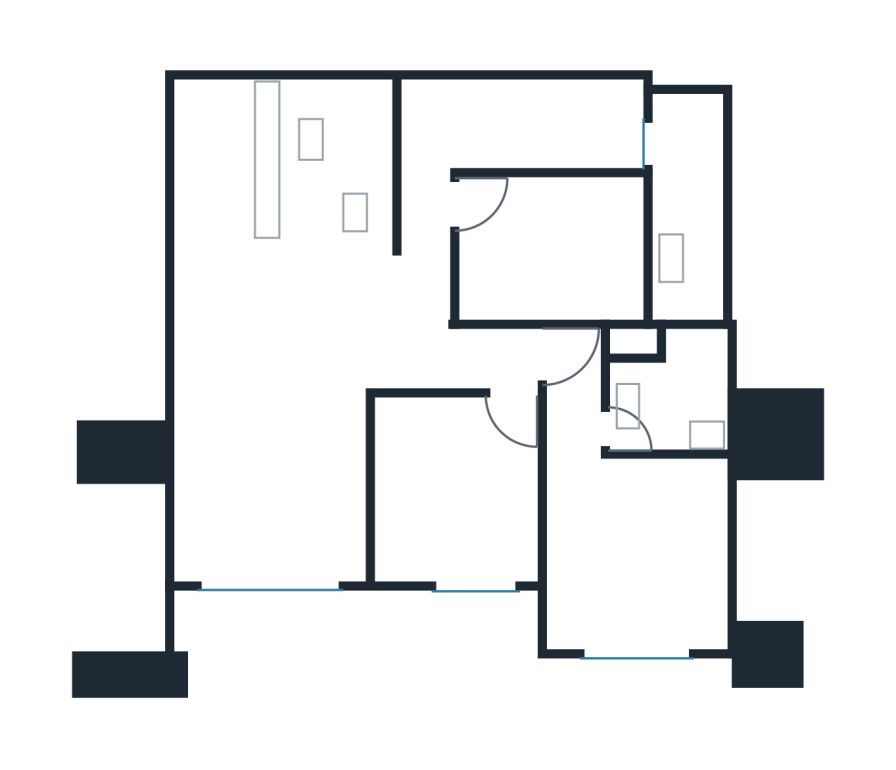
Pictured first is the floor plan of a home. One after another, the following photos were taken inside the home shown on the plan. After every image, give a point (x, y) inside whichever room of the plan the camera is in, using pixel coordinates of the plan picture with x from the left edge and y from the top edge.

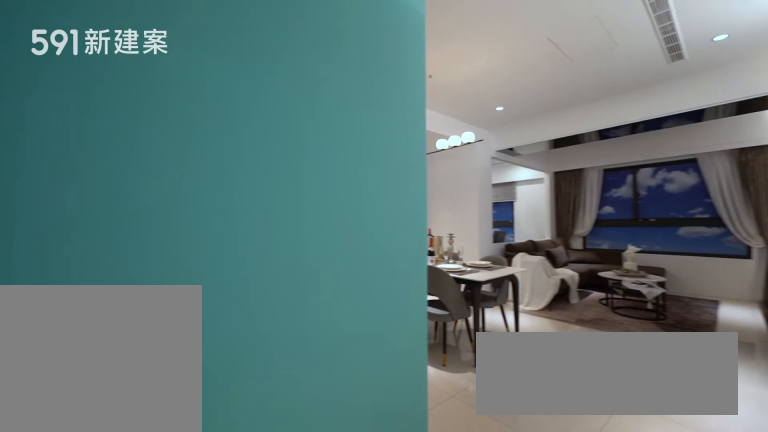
(223, 165)
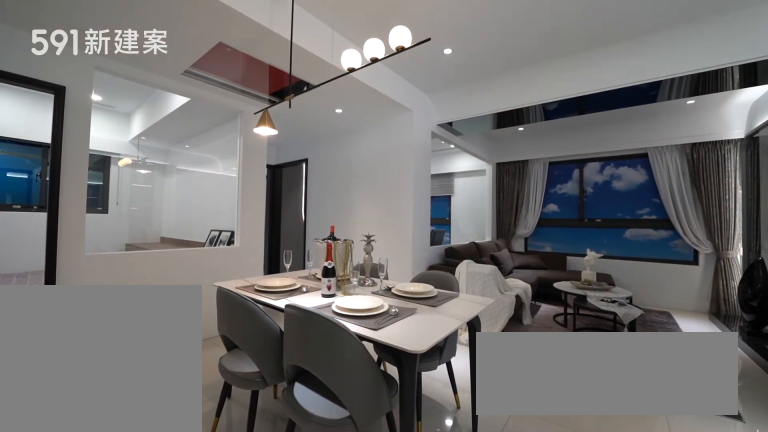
(290, 321)
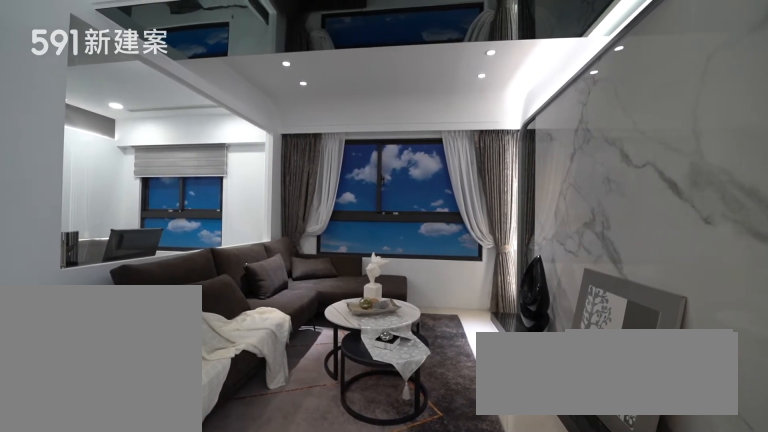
(271, 486)
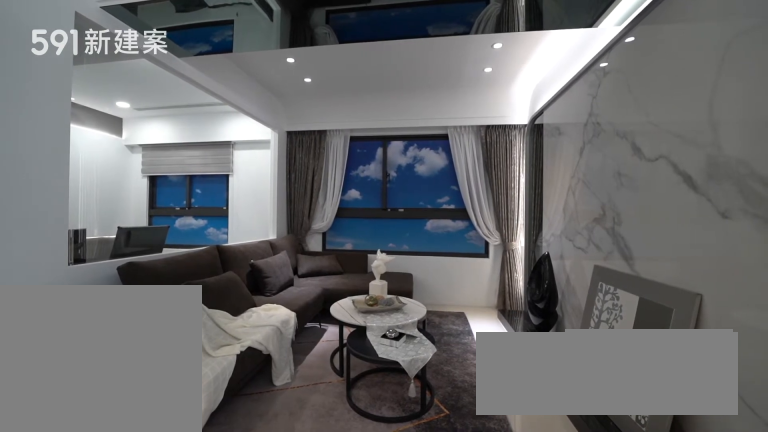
(271, 486)
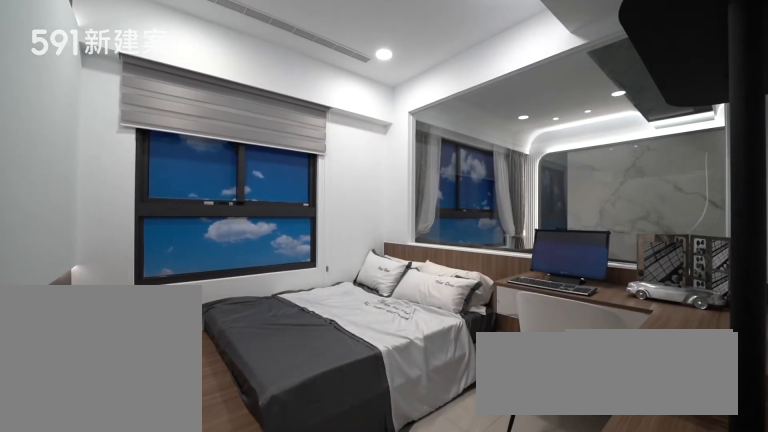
(455, 488)
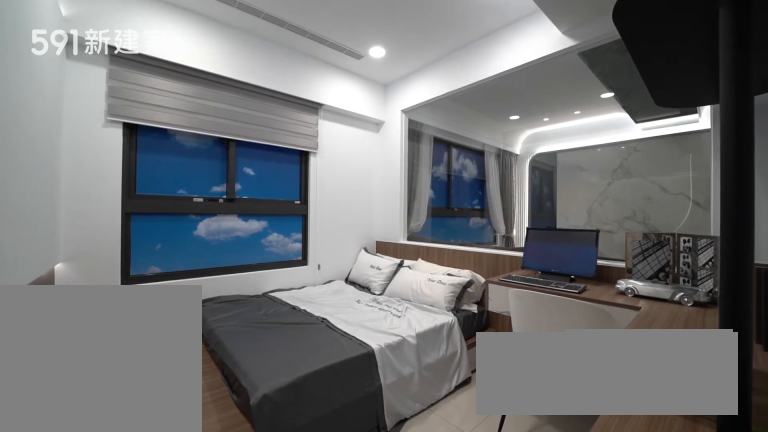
(455, 488)
